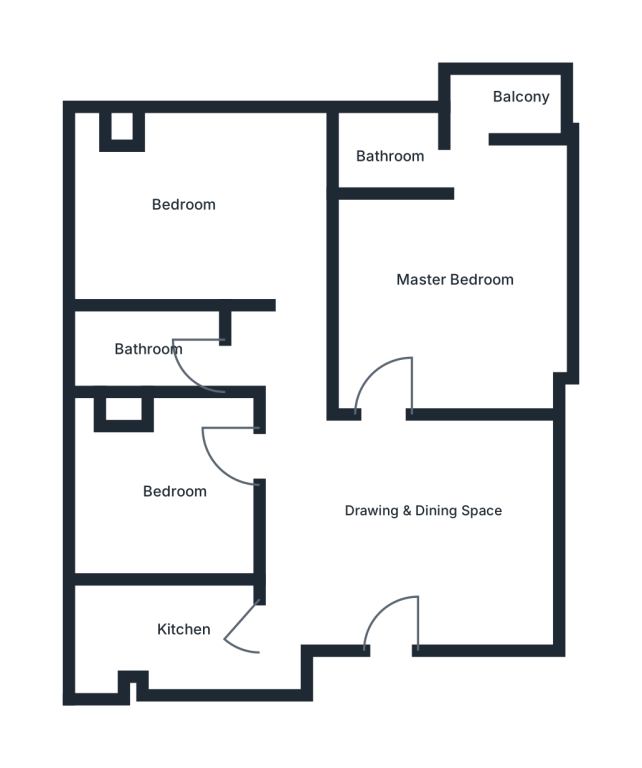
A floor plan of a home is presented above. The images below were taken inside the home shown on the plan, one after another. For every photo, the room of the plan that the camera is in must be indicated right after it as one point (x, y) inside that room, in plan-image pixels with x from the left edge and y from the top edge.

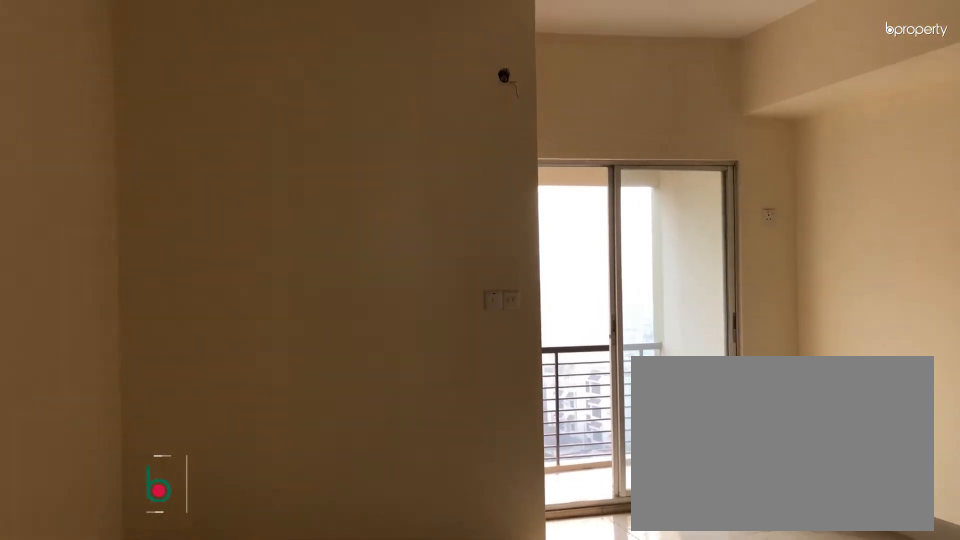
(477, 272)
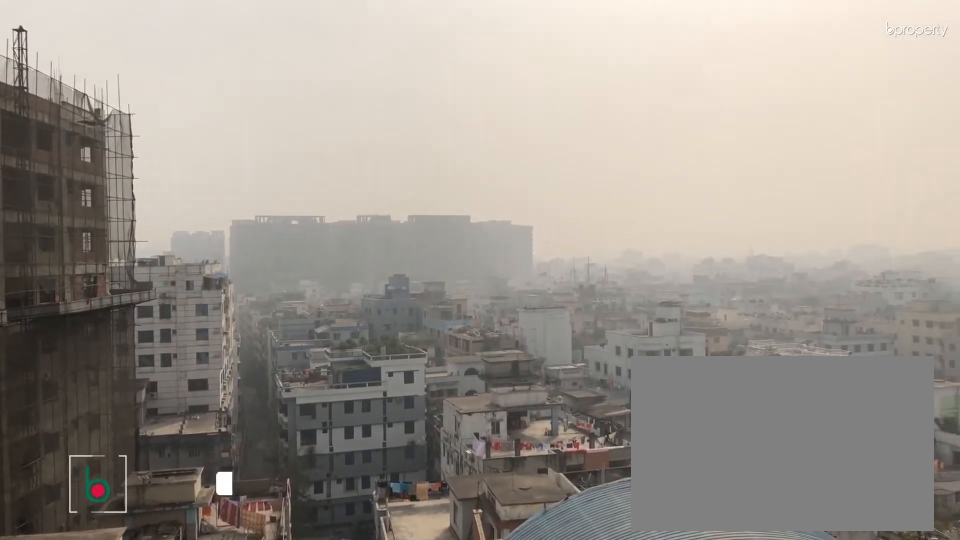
(506, 108)
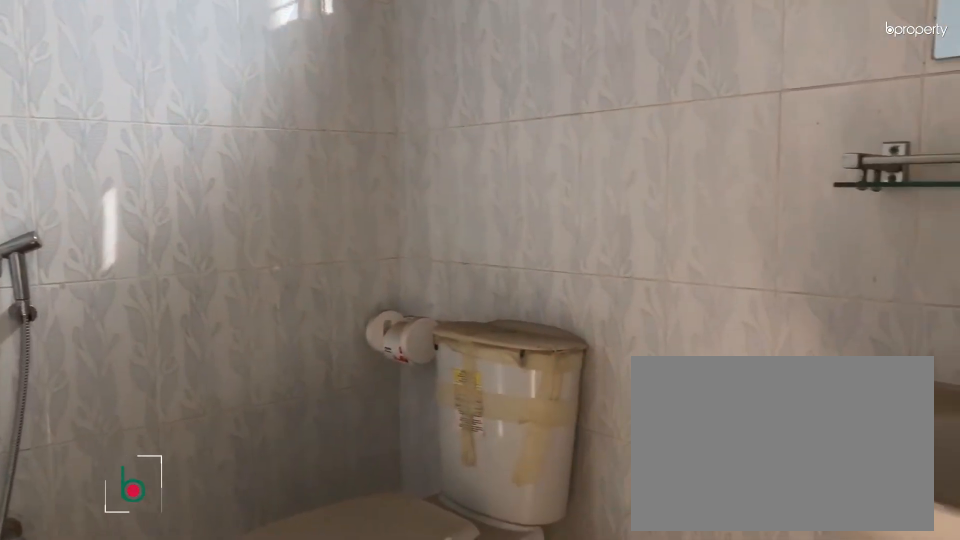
(390, 154)
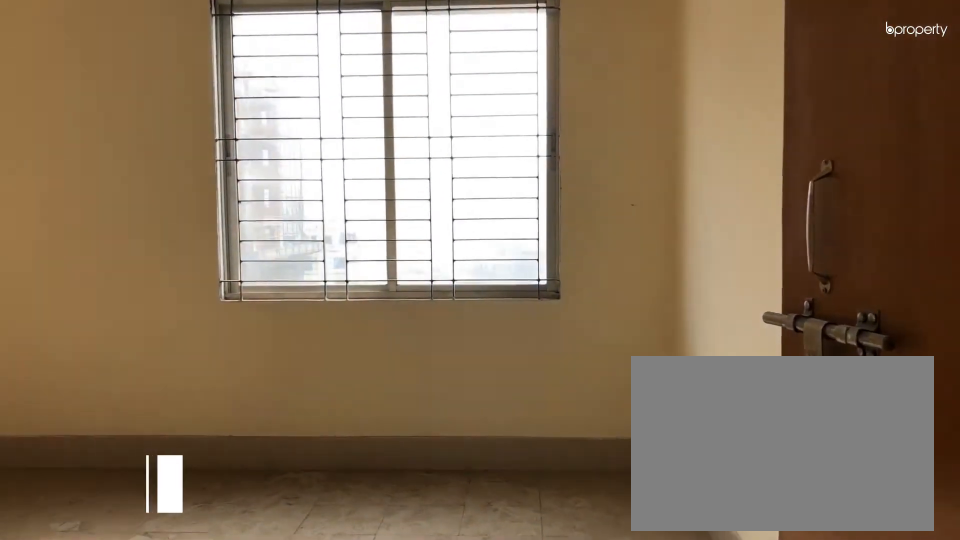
(288, 285)
